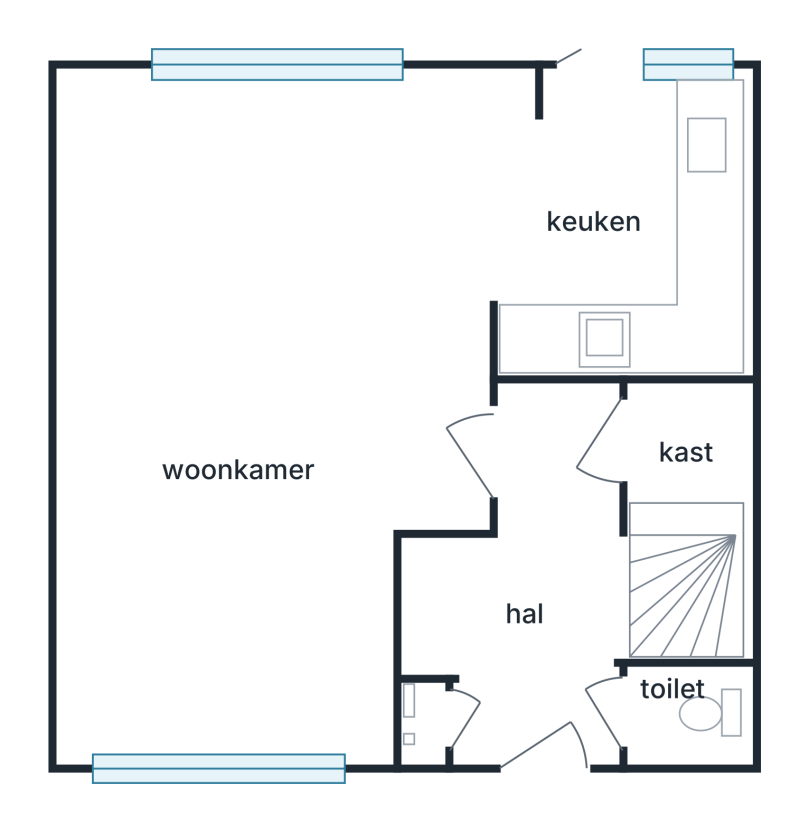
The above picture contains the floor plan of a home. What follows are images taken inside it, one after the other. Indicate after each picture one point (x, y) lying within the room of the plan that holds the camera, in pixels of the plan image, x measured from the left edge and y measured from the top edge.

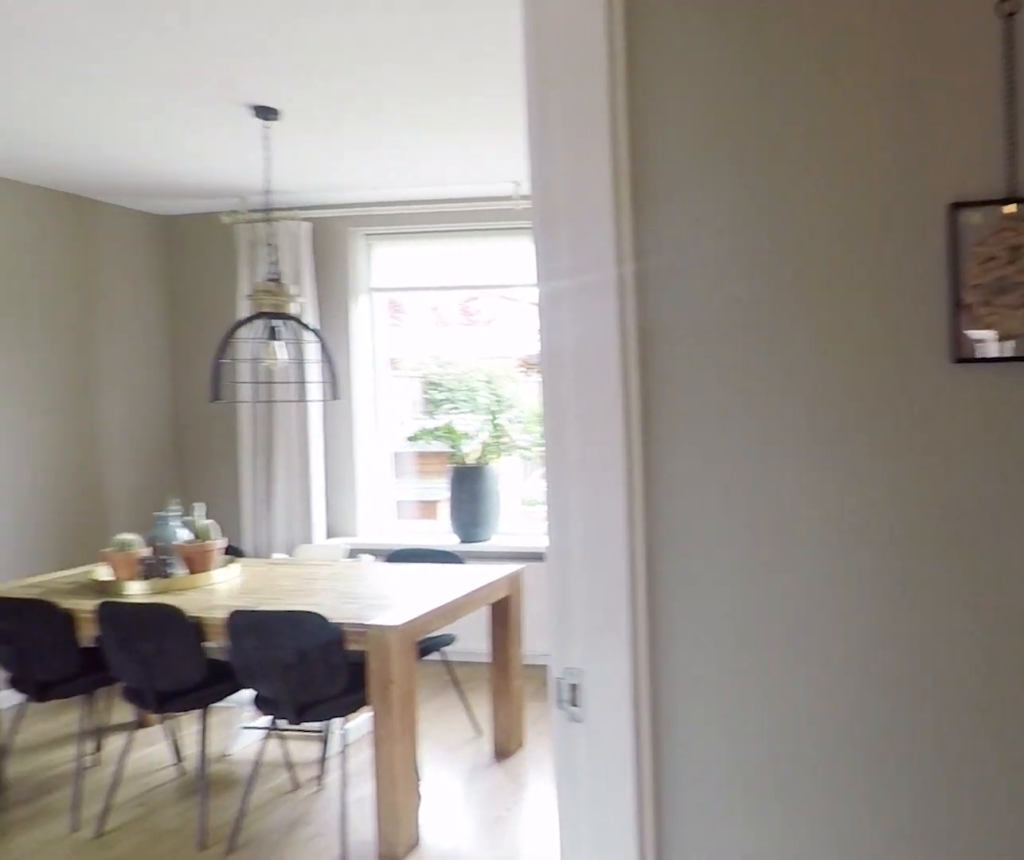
(532, 585)
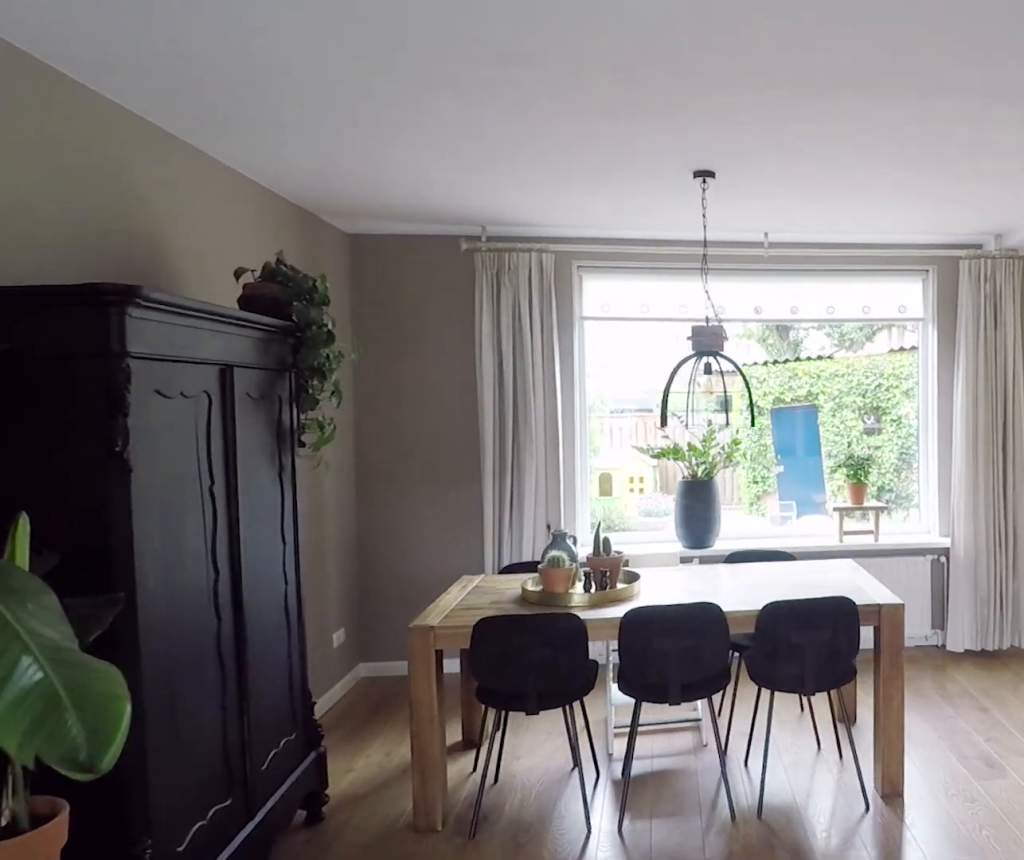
(187, 336)
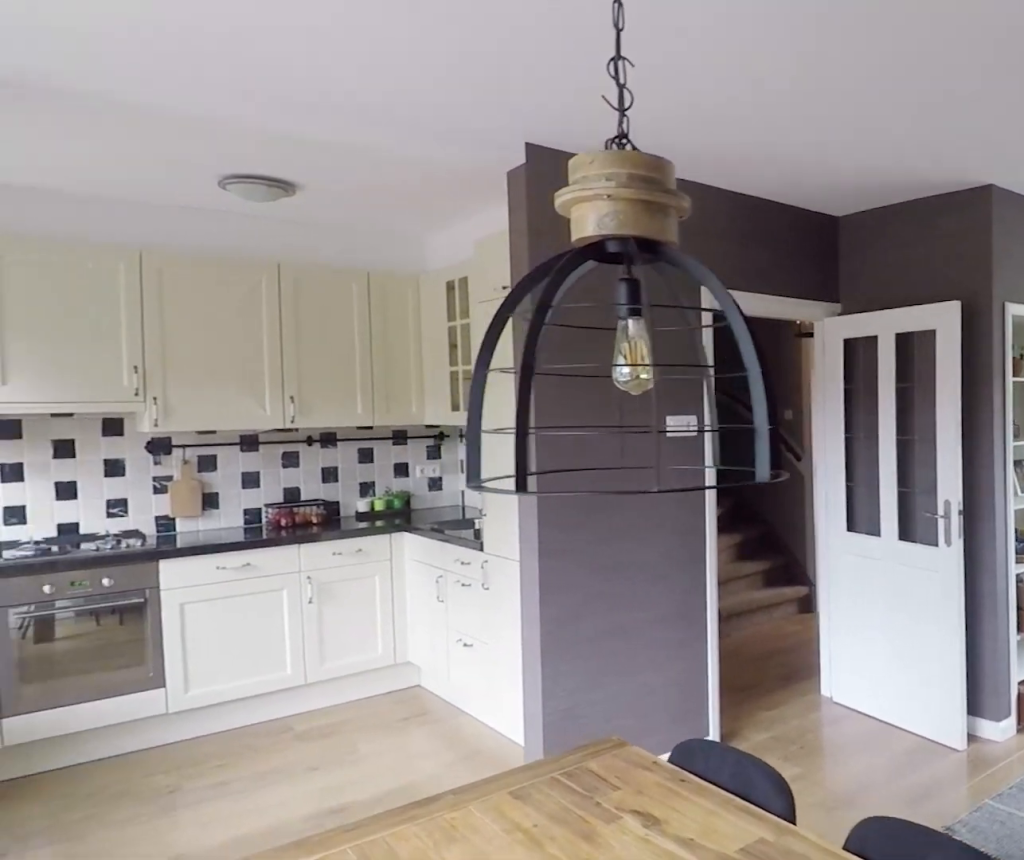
(187, 336)
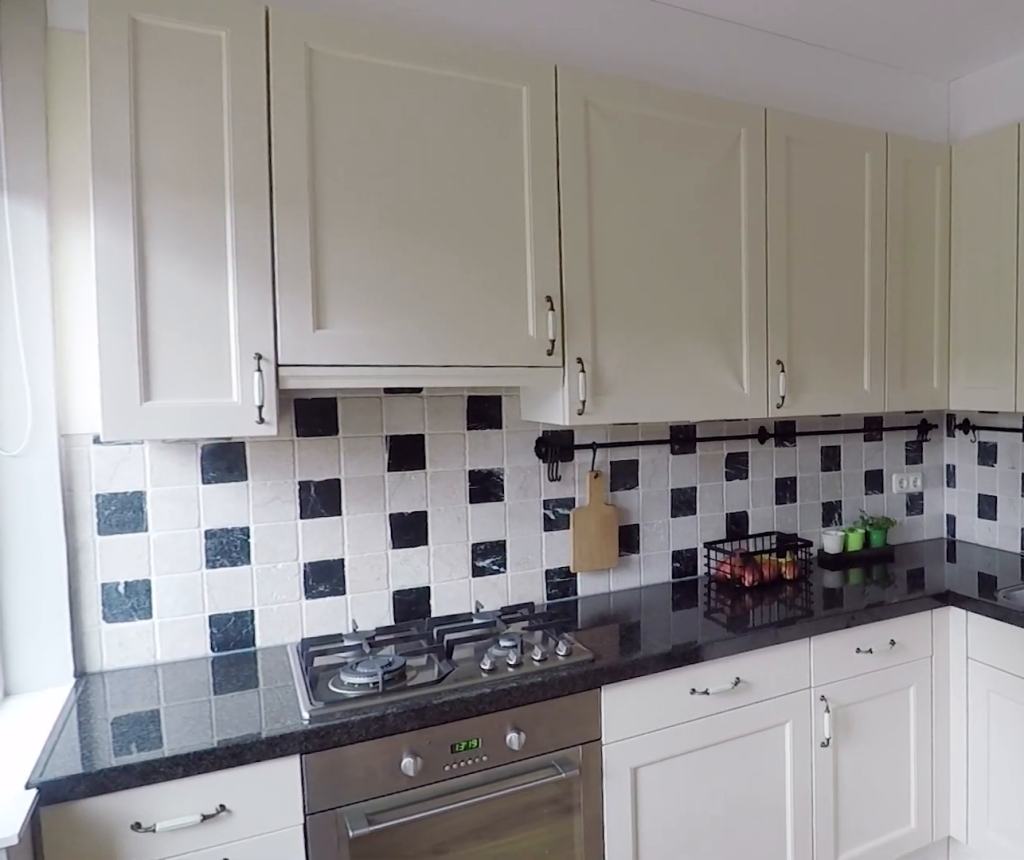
(615, 228)
